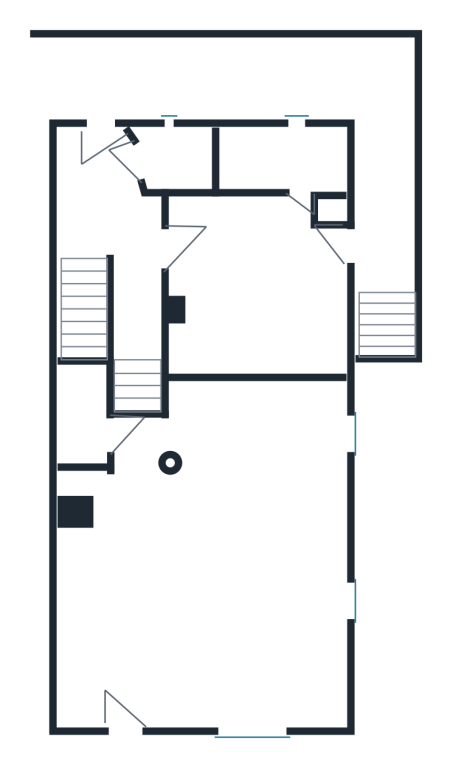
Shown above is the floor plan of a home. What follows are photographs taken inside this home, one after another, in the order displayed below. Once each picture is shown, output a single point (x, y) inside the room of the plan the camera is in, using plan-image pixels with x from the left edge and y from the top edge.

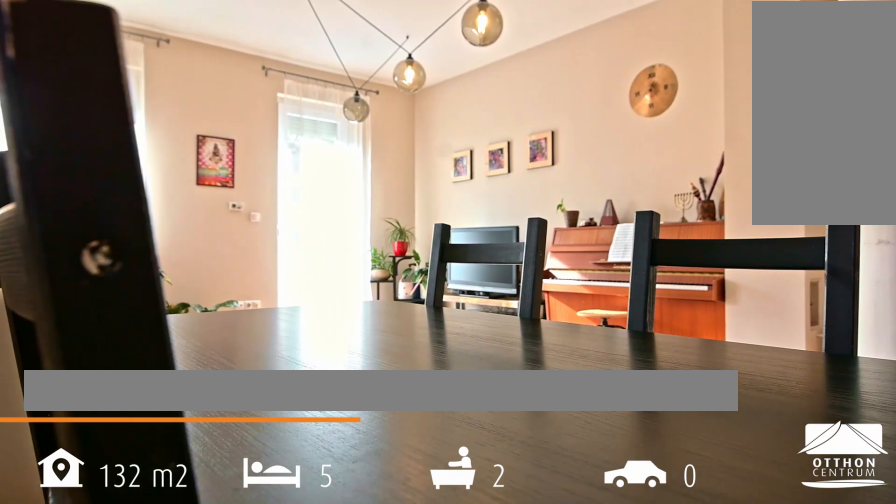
(213, 556)
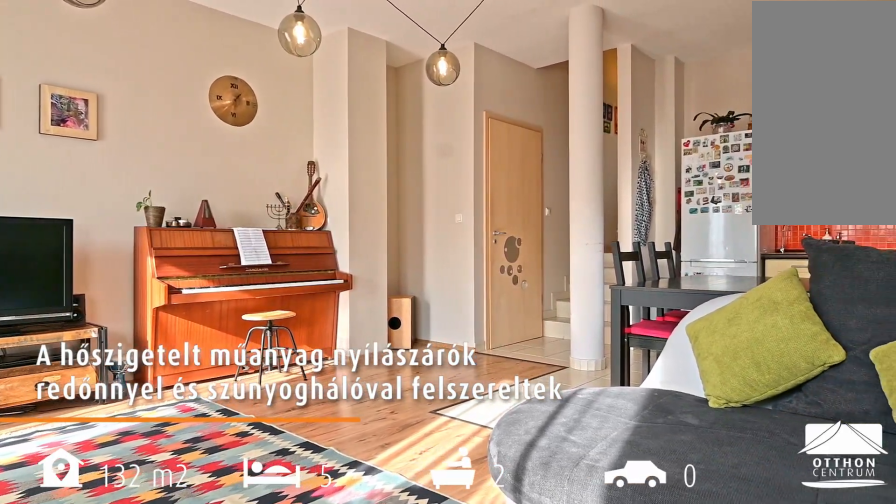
(213, 556)
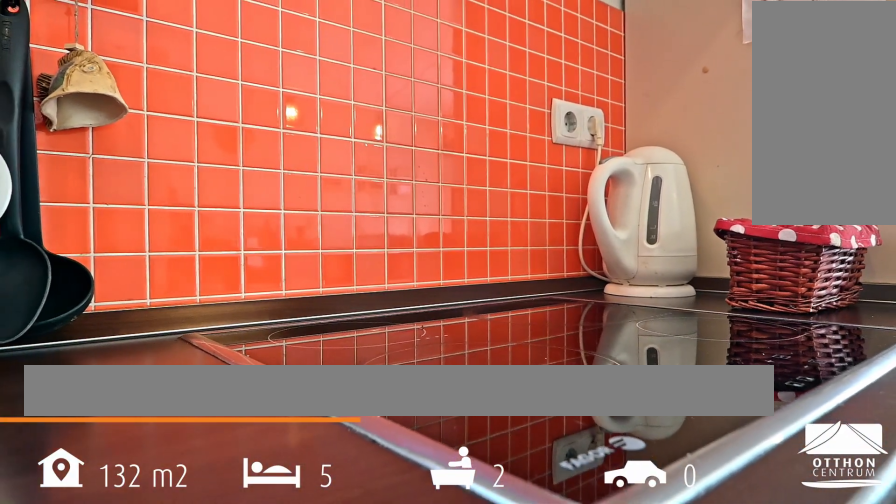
(246, 446)
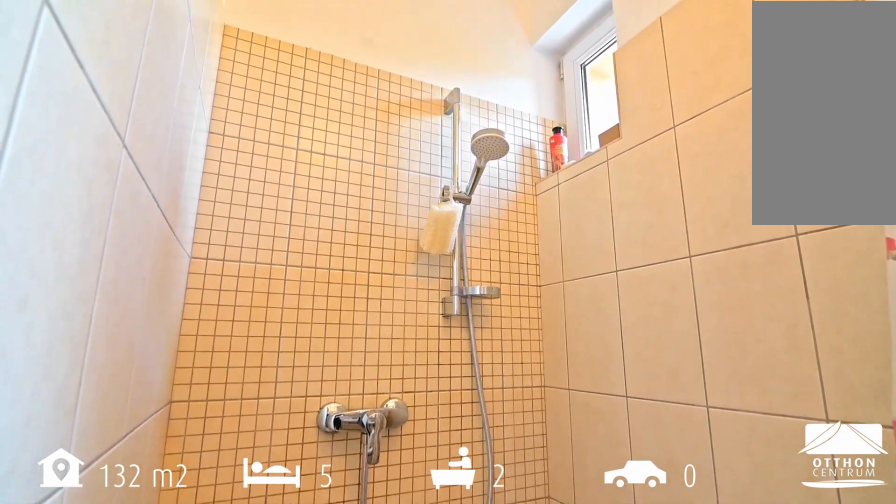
(284, 160)
